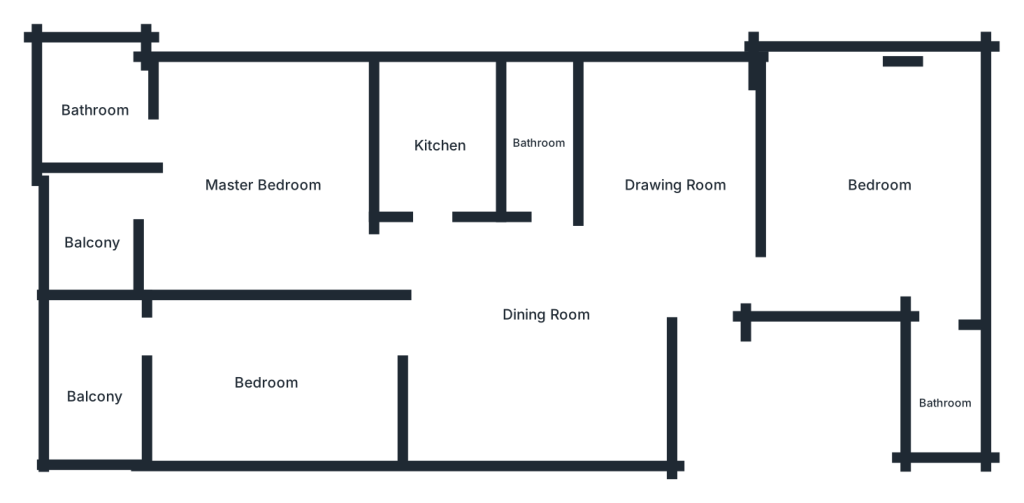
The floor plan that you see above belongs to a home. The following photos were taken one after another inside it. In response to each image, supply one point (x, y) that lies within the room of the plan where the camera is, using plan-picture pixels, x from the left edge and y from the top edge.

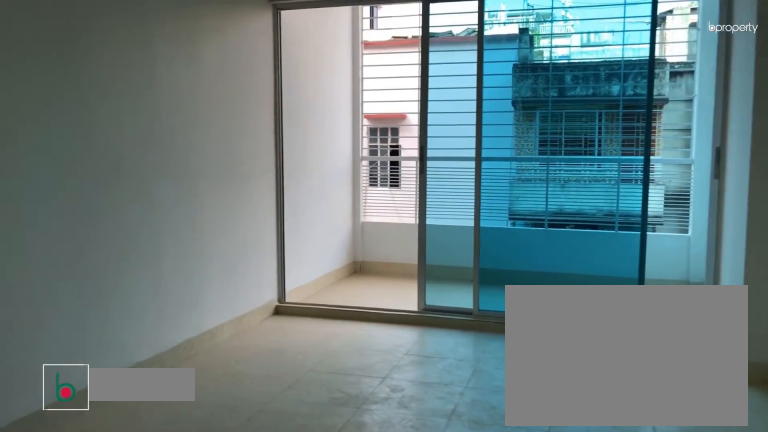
(270, 386)
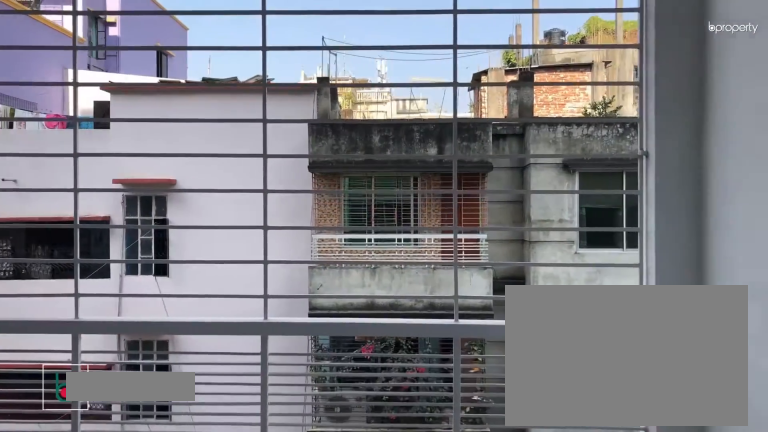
(102, 386)
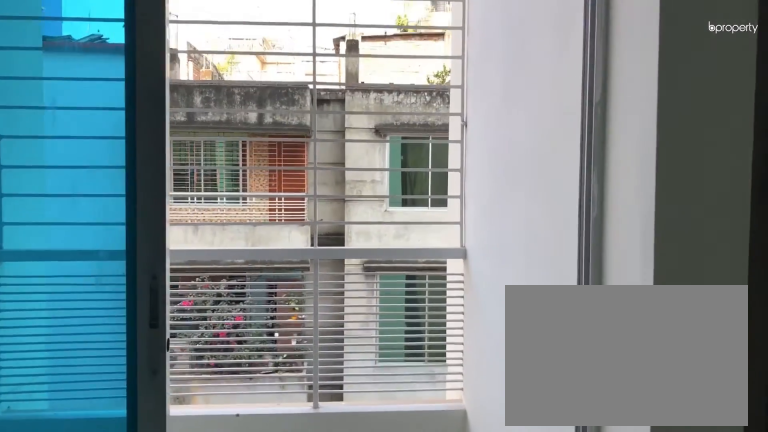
(96, 243)
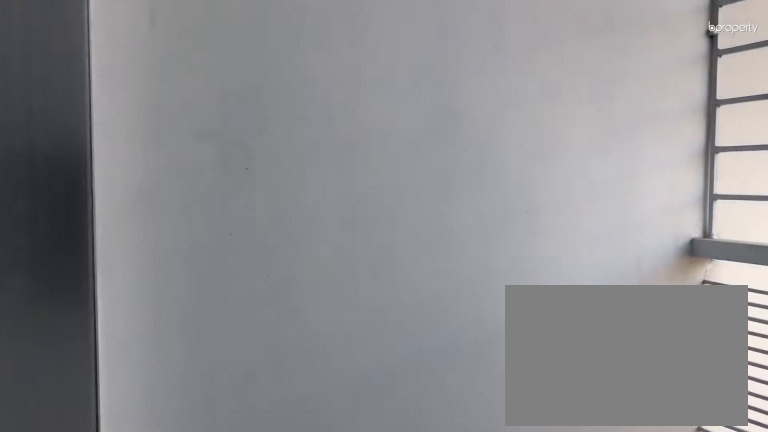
(96, 243)
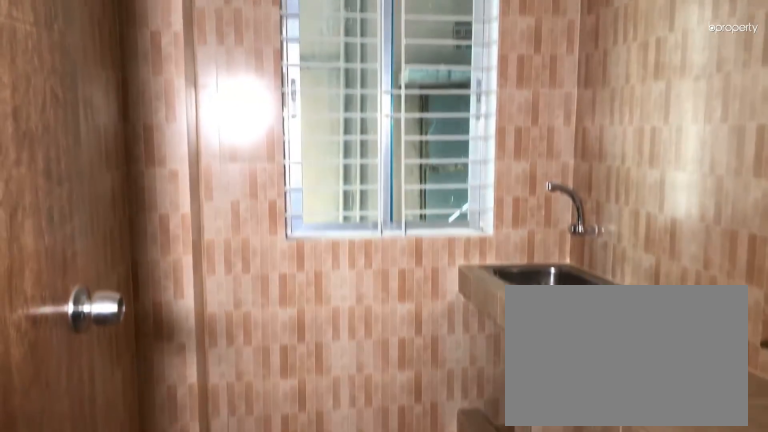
(440, 147)
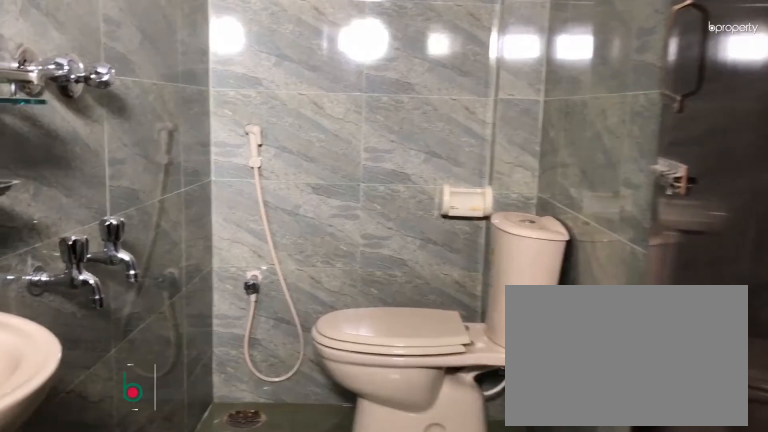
(947, 400)
